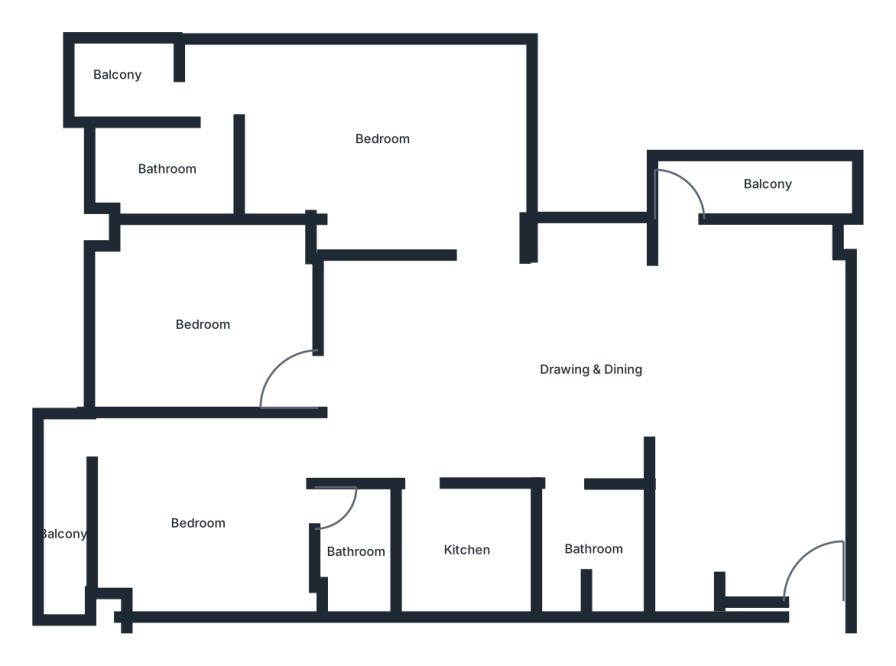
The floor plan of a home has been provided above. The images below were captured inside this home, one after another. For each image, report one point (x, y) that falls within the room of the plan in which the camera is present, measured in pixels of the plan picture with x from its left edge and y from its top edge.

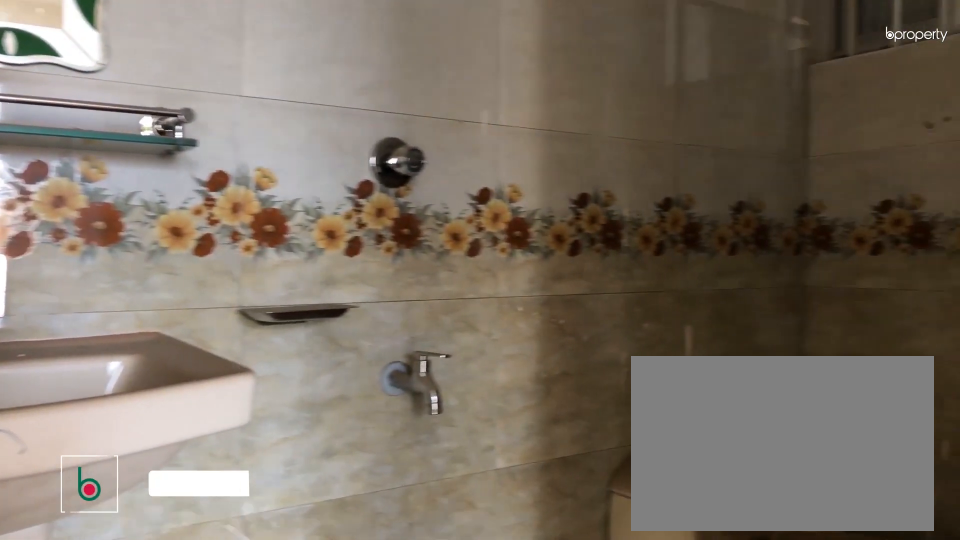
(355, 548)
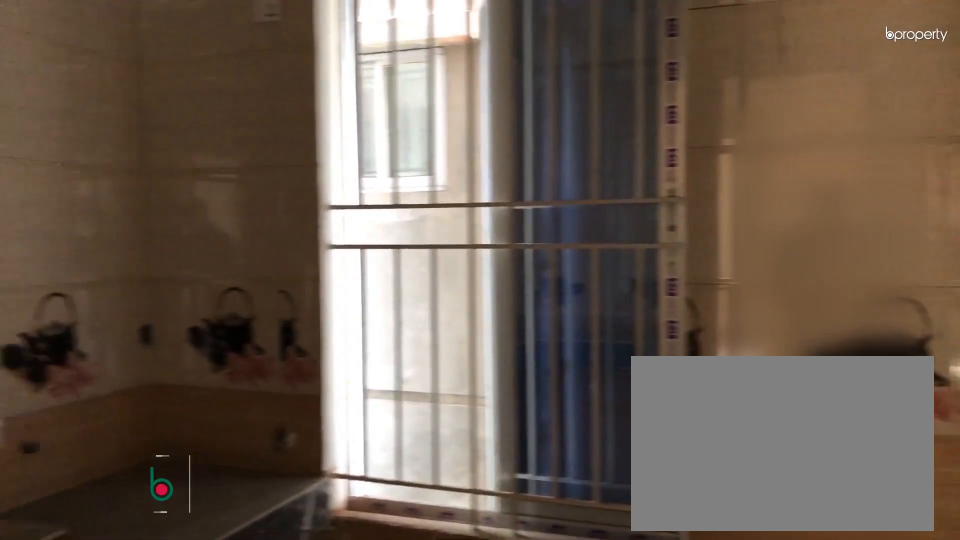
(470, 550)
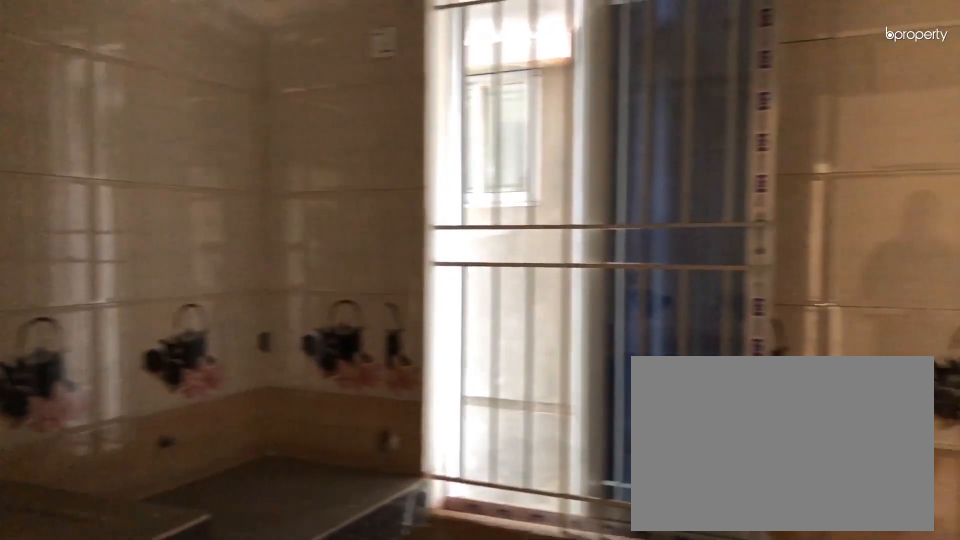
(470, 550)
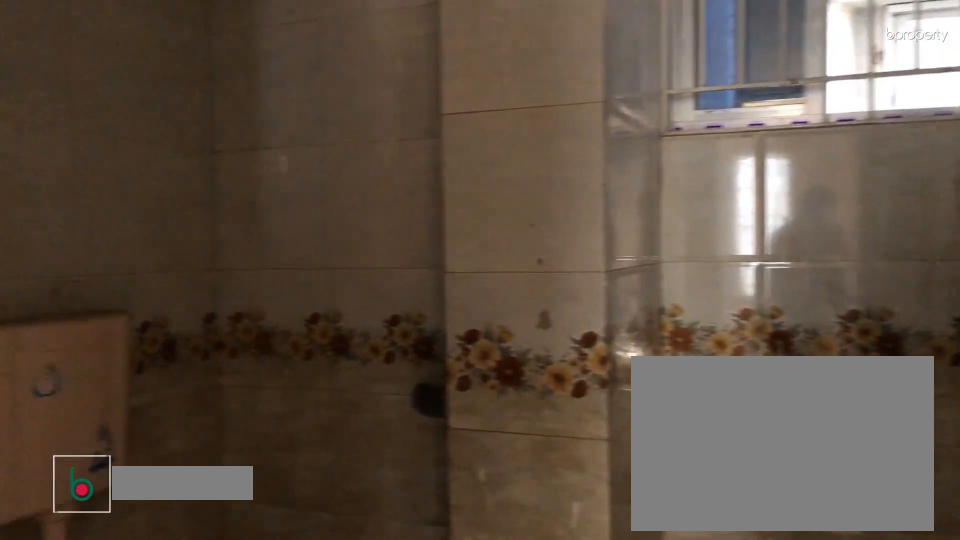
(592, 537)
